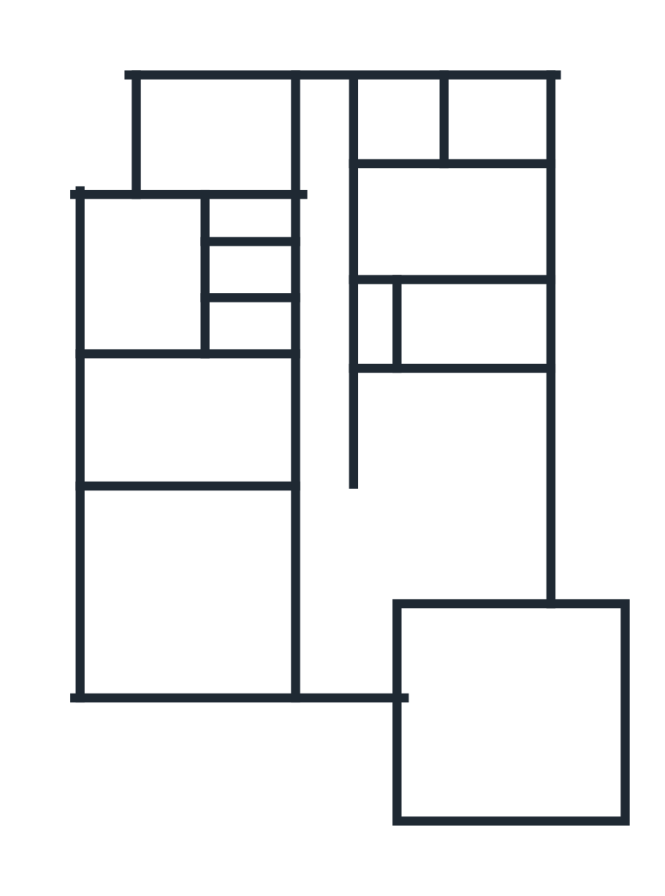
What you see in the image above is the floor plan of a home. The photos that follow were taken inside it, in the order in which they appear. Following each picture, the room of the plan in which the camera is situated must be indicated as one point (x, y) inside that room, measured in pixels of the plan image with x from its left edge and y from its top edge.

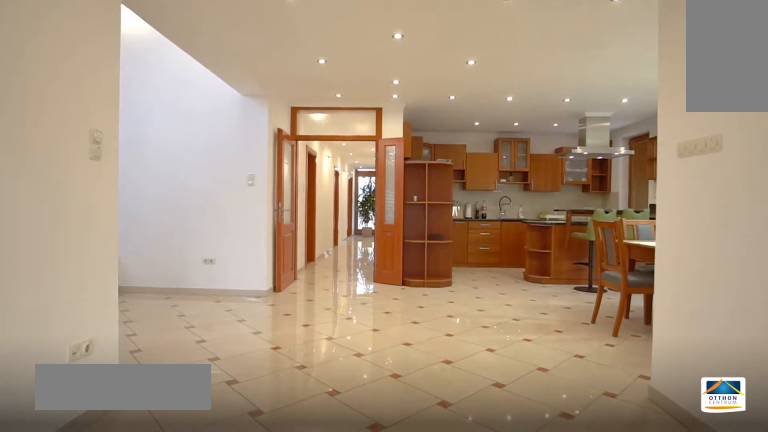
(350, 631)
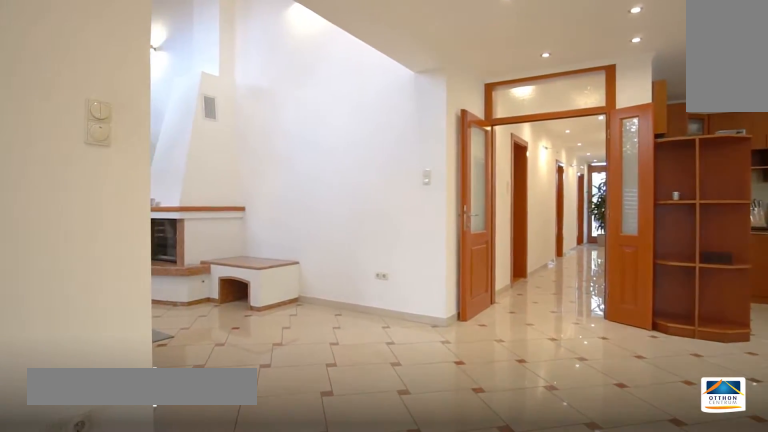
(349, 632)
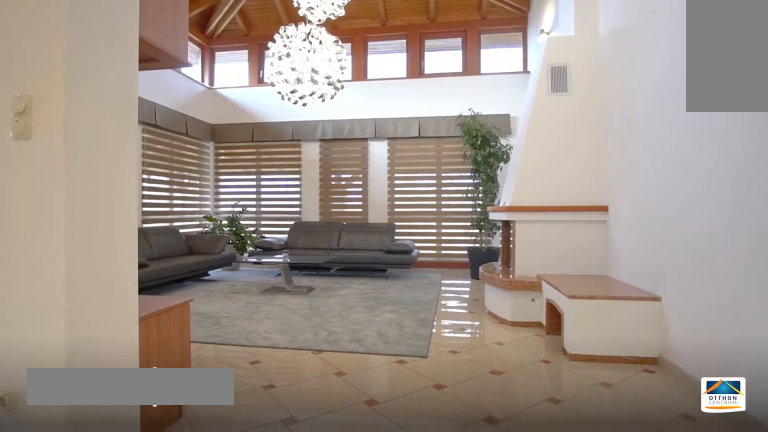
(194, 599)
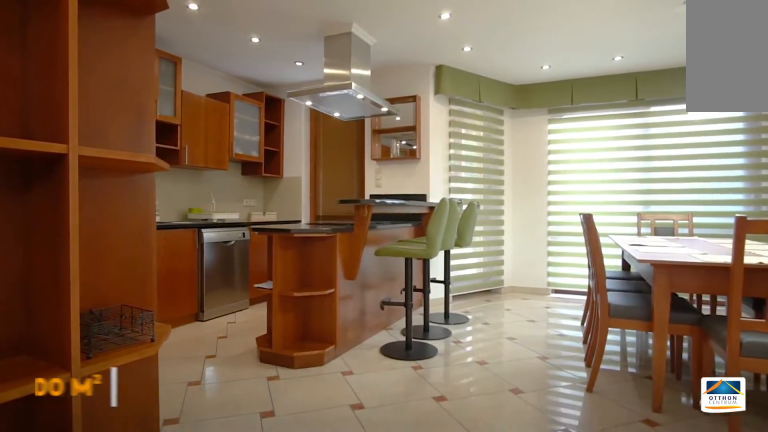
(463, 497)
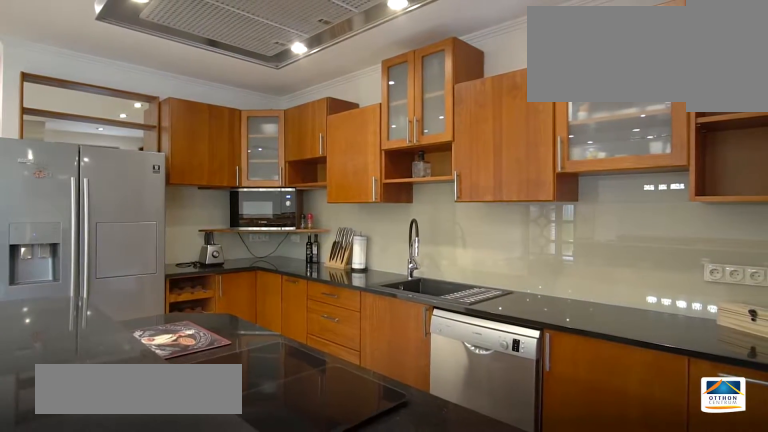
(451, 422)
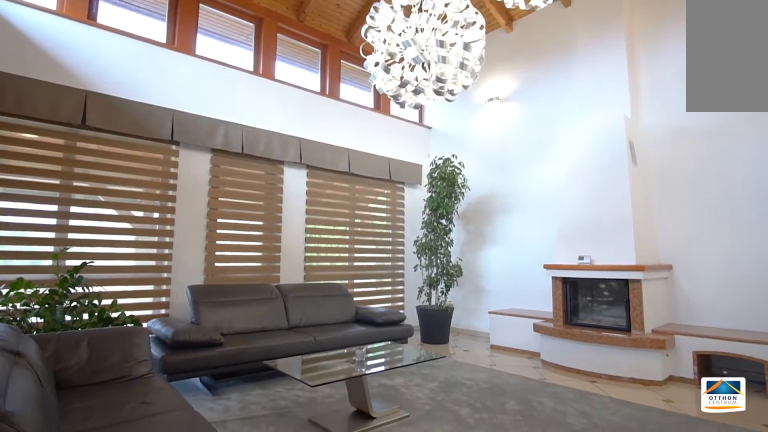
(194, 592)
